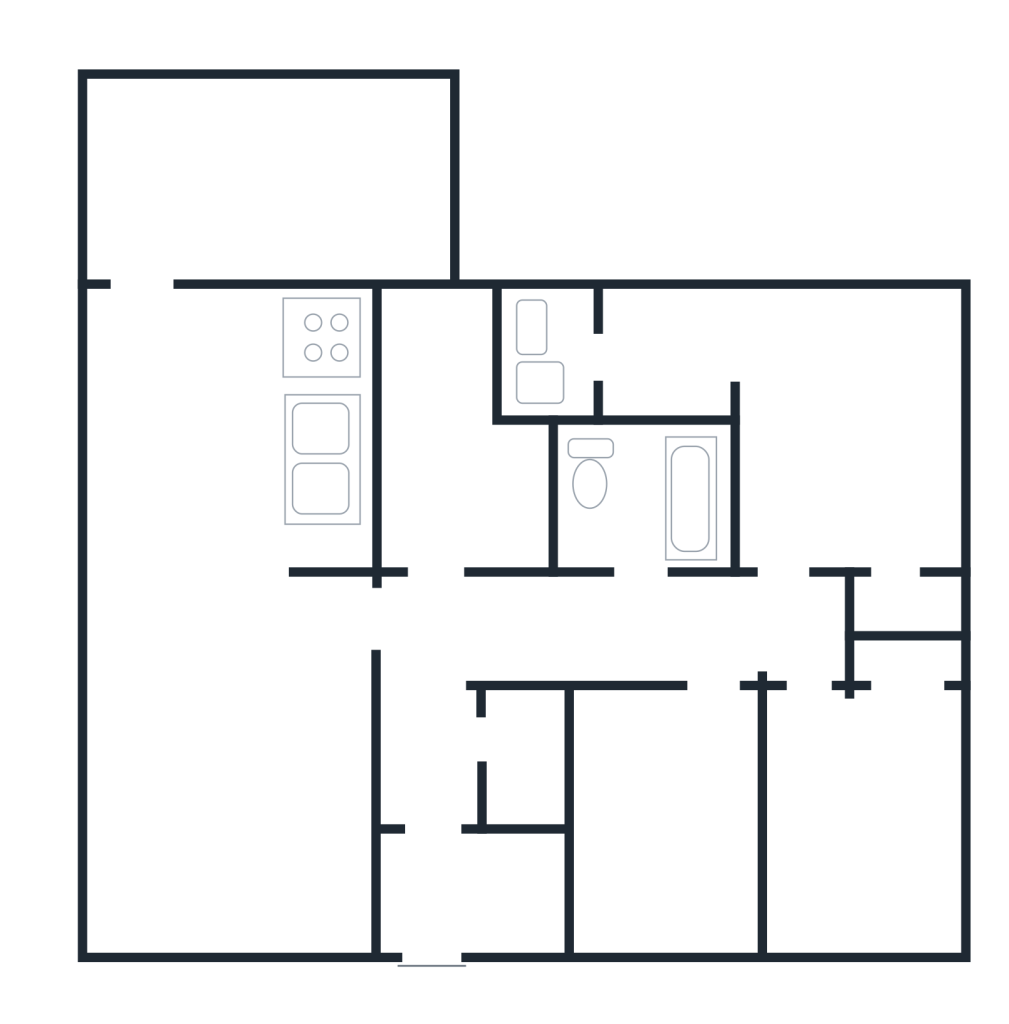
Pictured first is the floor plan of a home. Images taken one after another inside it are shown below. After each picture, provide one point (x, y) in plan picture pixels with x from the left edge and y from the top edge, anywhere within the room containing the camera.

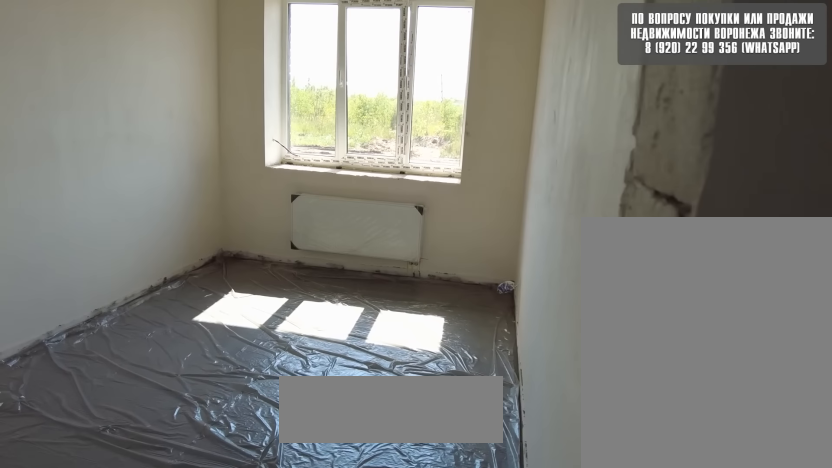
(834, 779)
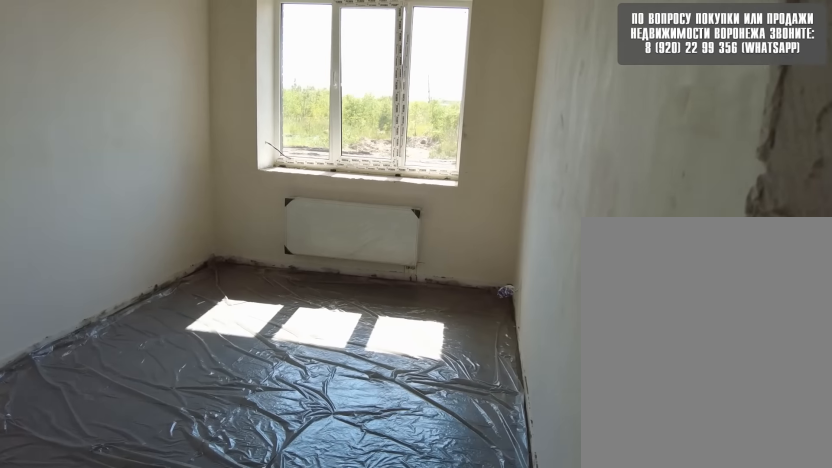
(838, 811)
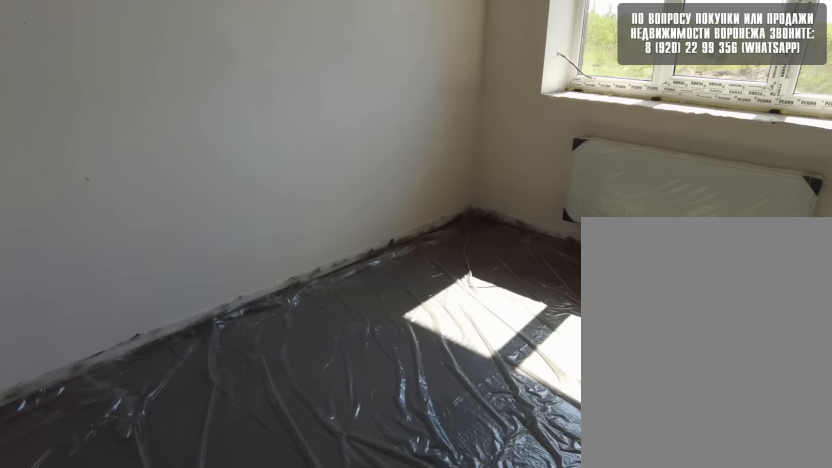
(838, 811)
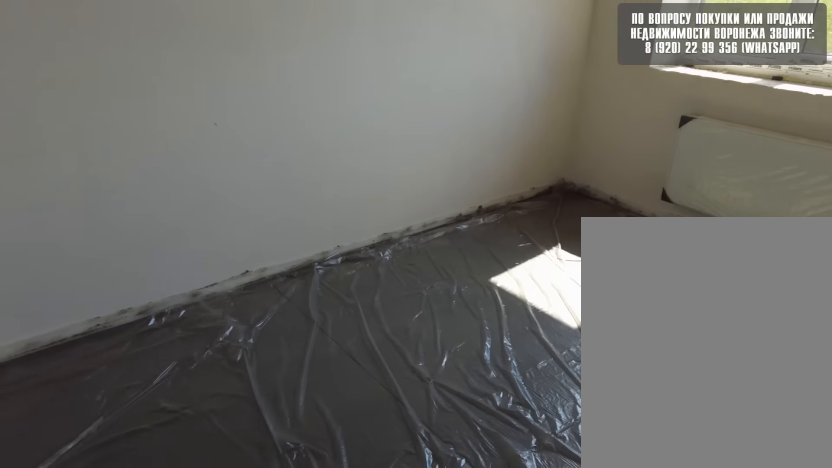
(836, 771)
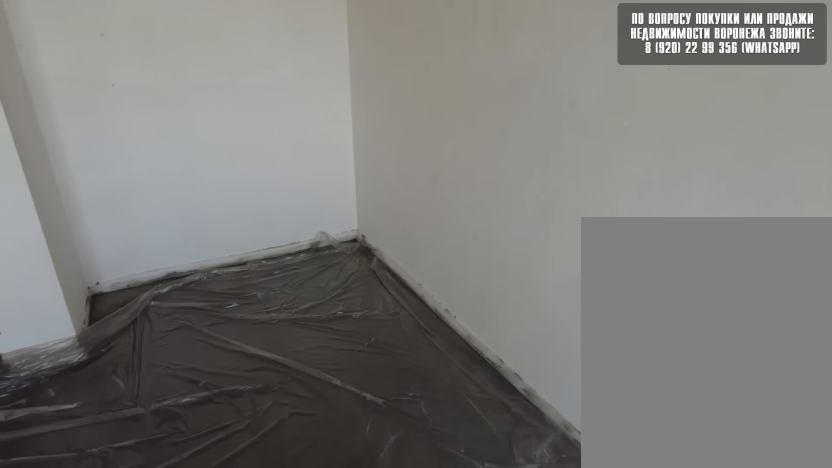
(838, 809)
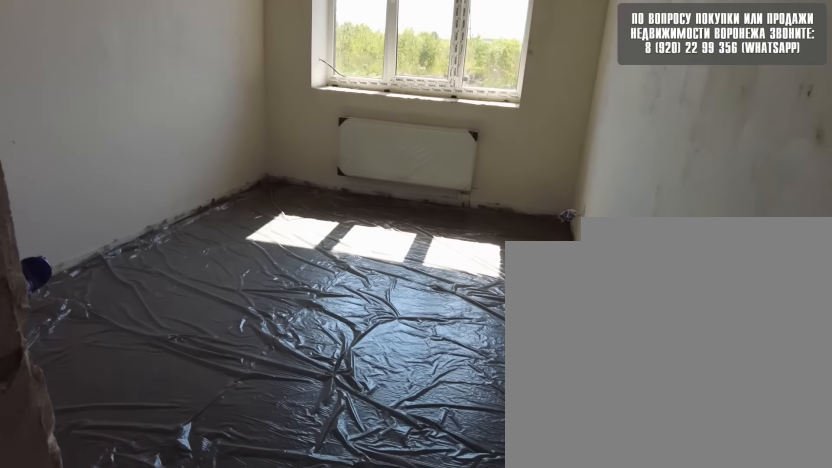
(837, 812)
